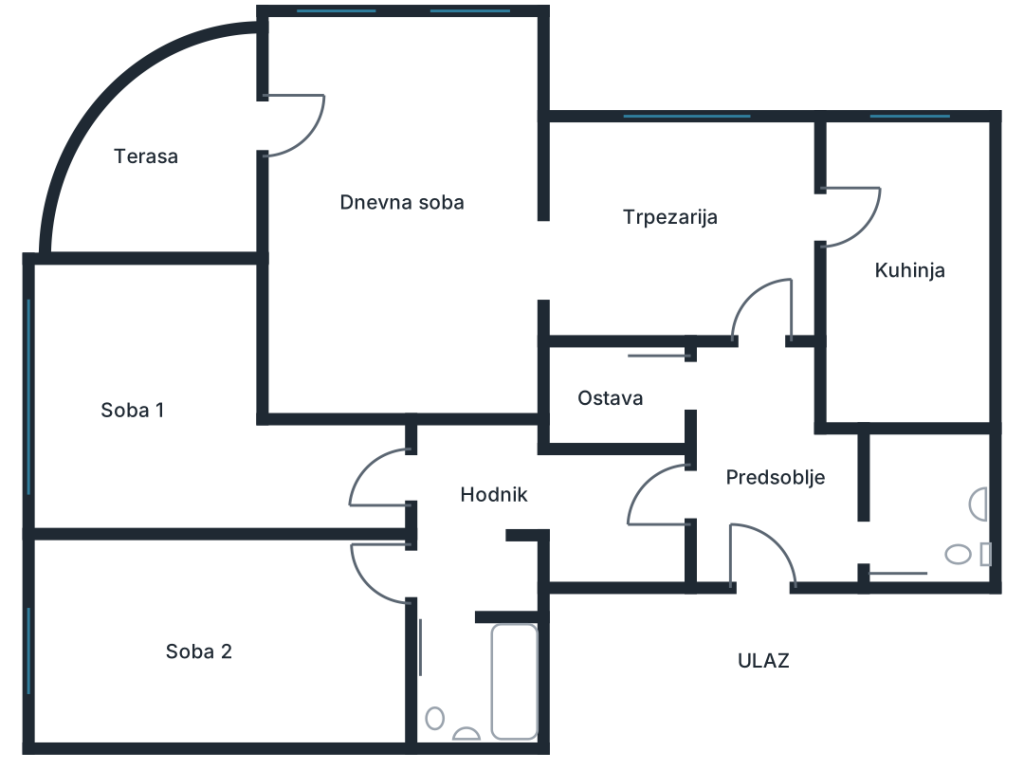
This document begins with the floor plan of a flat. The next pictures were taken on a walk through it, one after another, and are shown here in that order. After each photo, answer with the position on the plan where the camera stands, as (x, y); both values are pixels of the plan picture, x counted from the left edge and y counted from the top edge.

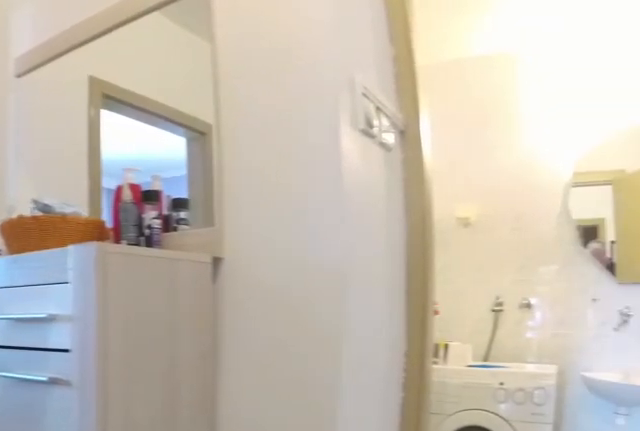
(754, 520)
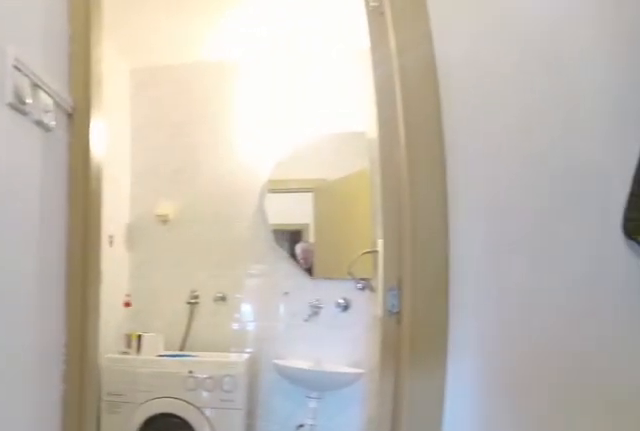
(741, 504)
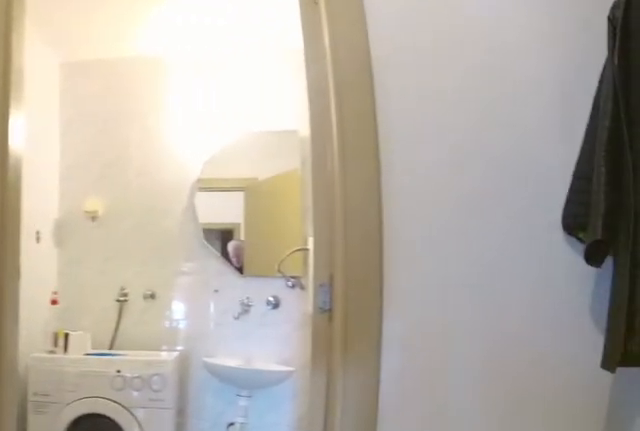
(741, 497)
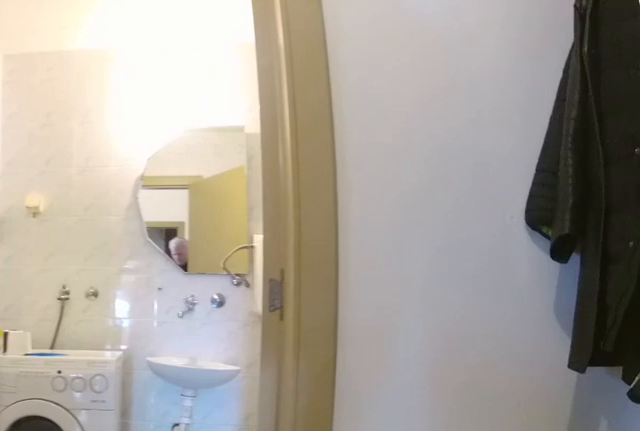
(748, 496)
